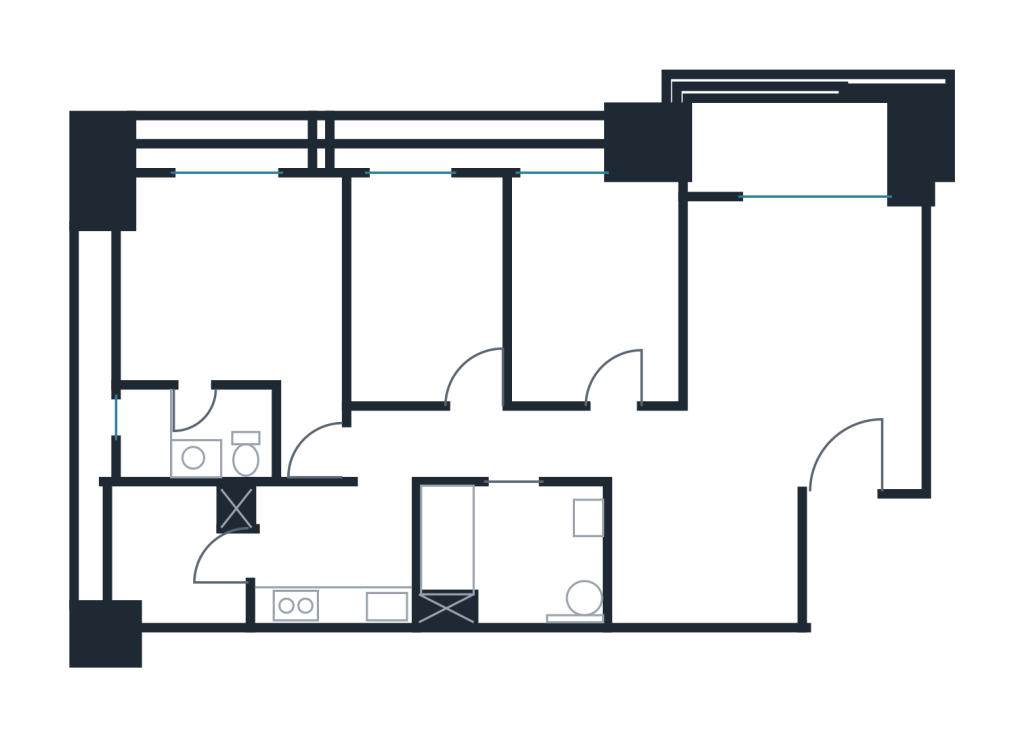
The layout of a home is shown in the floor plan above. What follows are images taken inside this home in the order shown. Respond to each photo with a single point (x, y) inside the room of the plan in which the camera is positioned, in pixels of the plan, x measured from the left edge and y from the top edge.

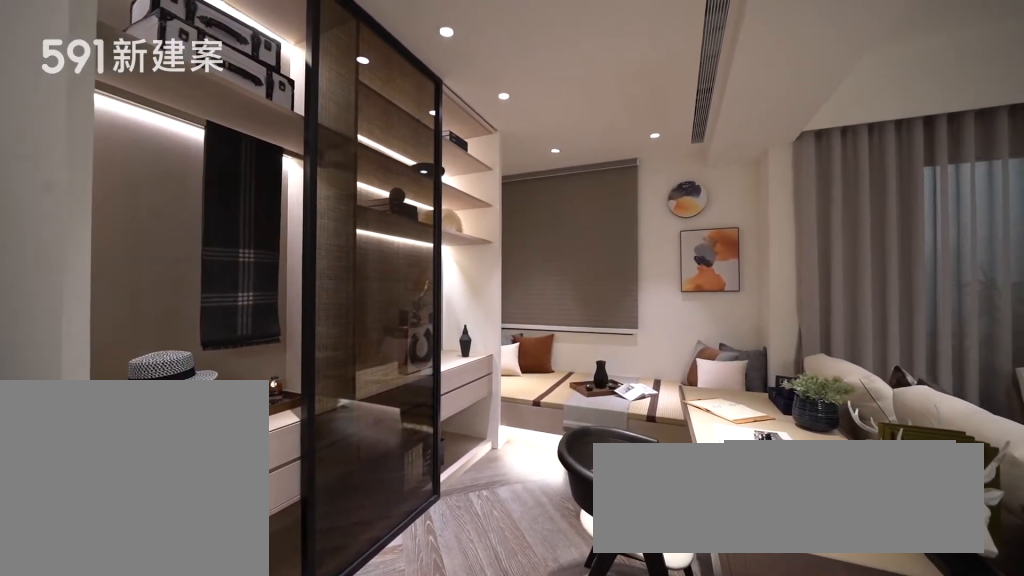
(595, 283)
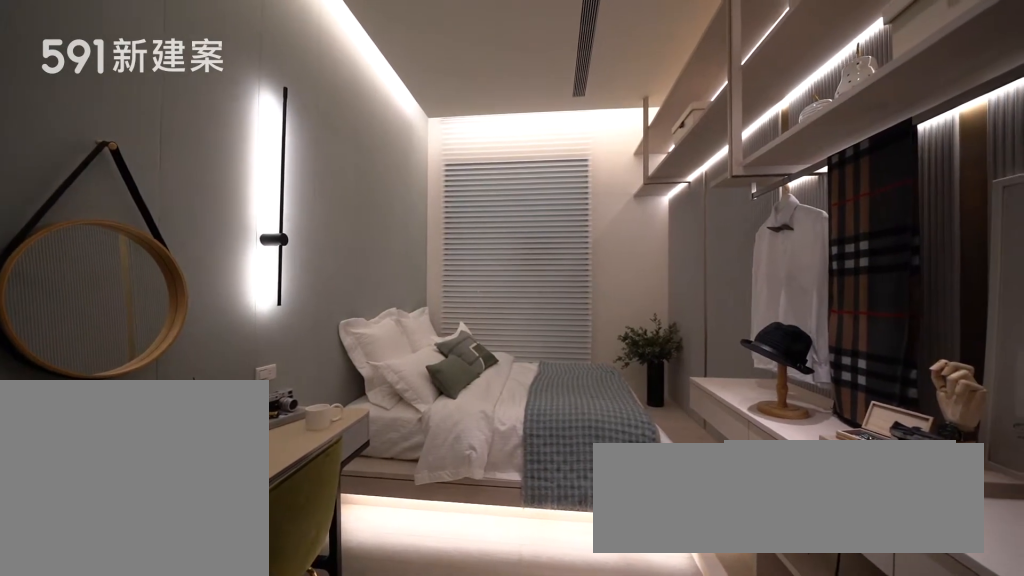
(427, 285)
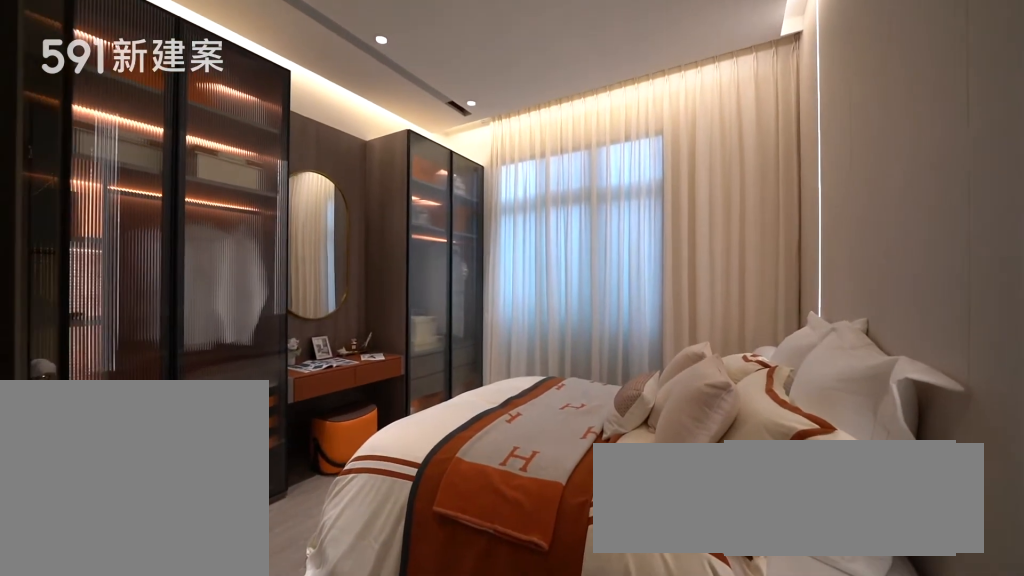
(242, 295)
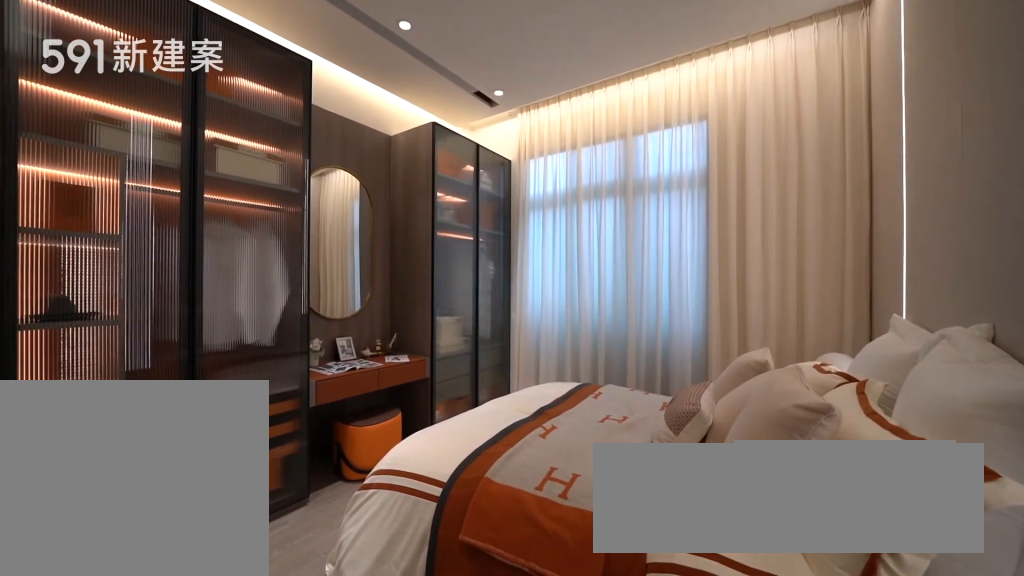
(242, 295)
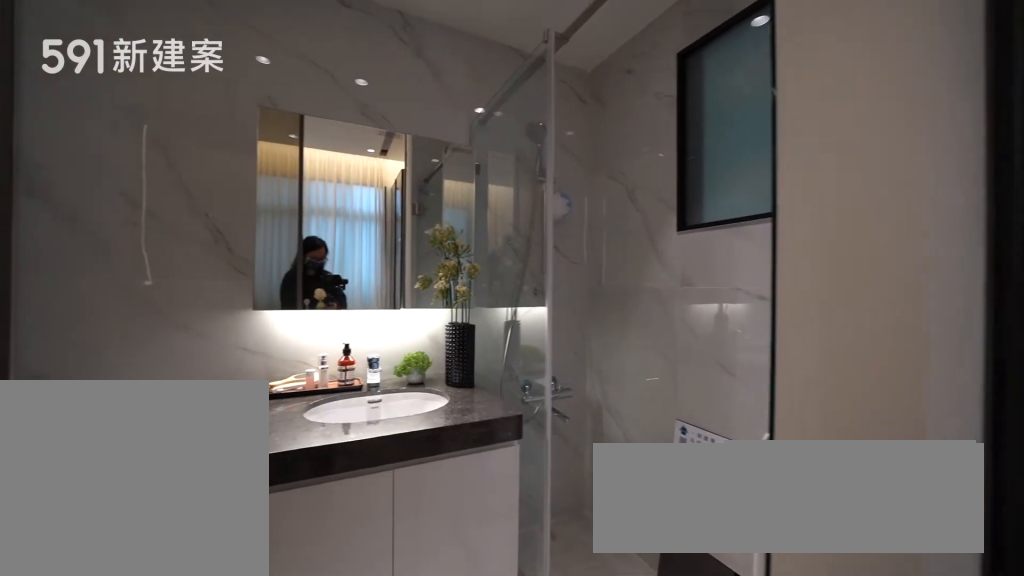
(197, 436)
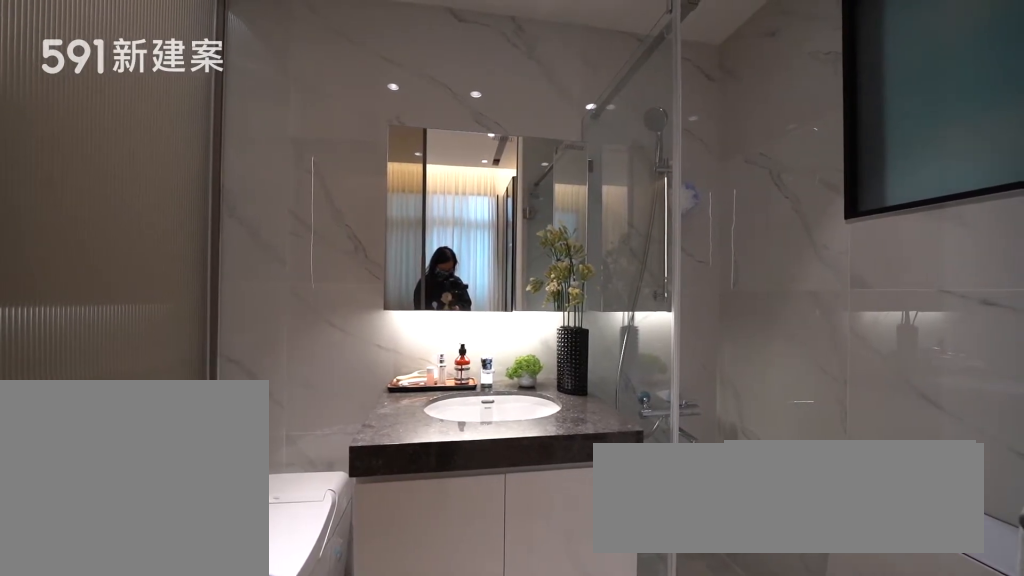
(197, 436)
